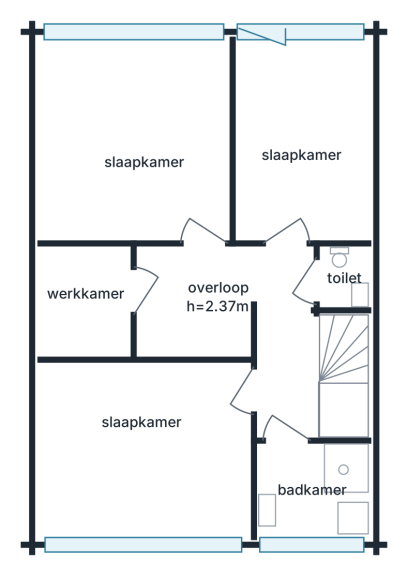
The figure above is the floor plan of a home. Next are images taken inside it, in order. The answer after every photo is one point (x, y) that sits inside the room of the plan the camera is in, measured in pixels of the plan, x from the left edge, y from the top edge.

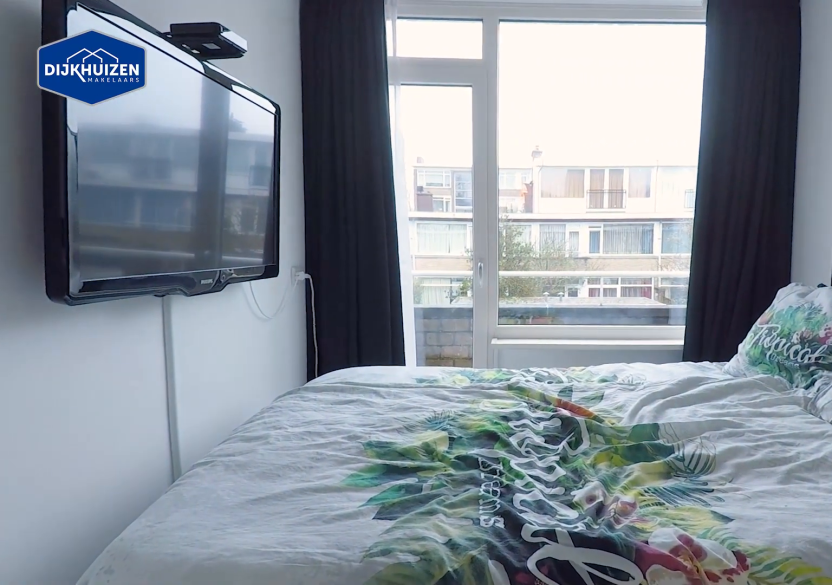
(300, 136)
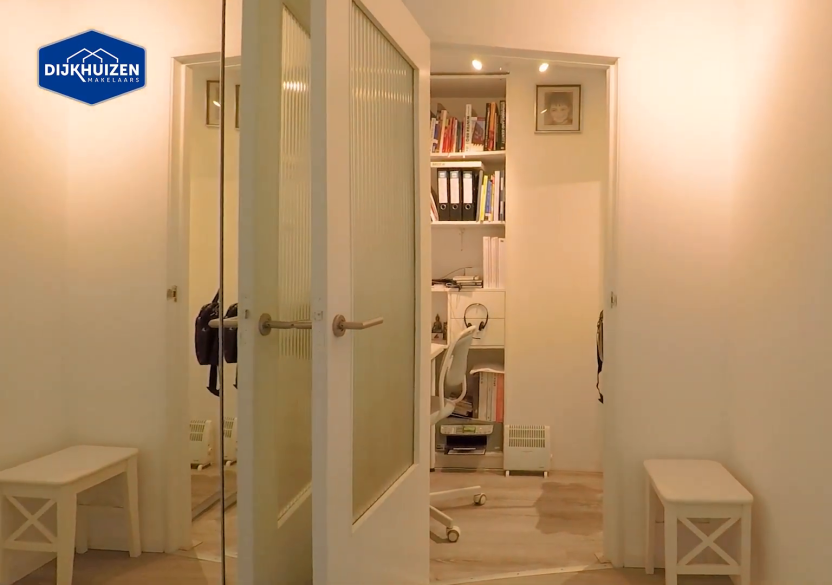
(287, 342)
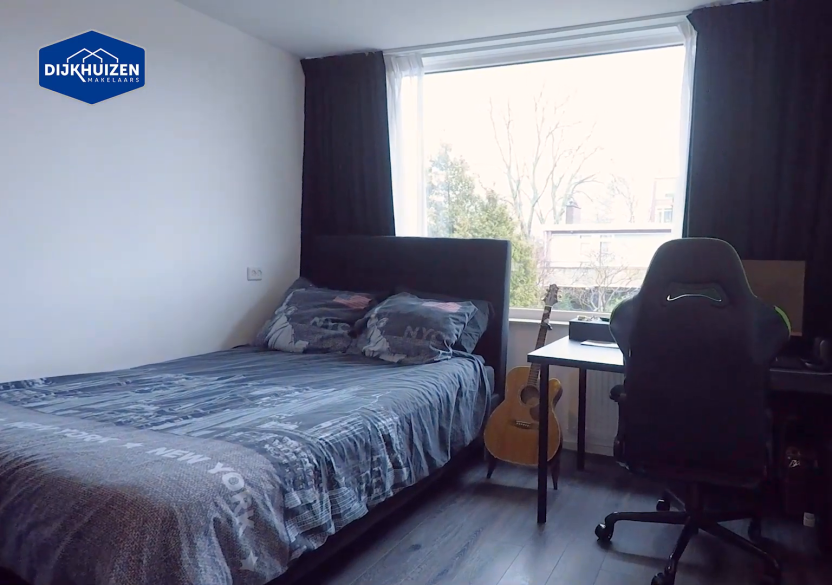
(139, 159)
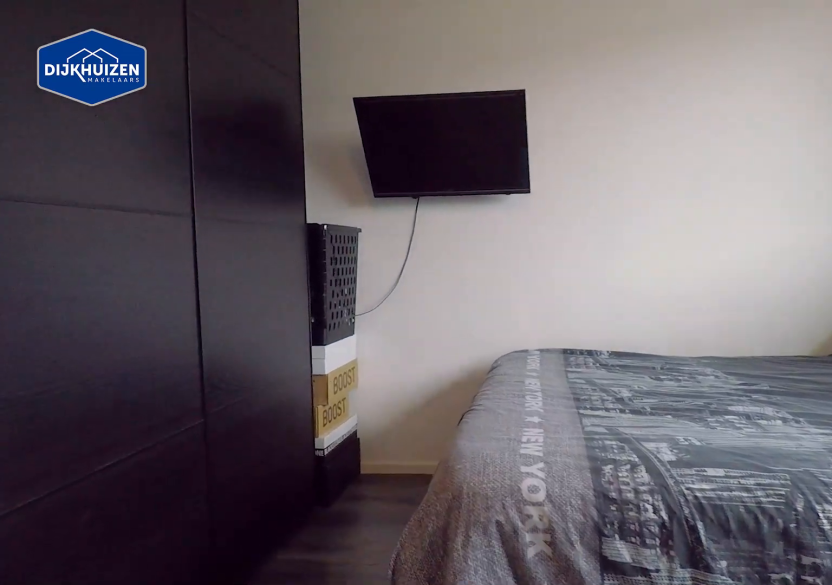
(139, 159)
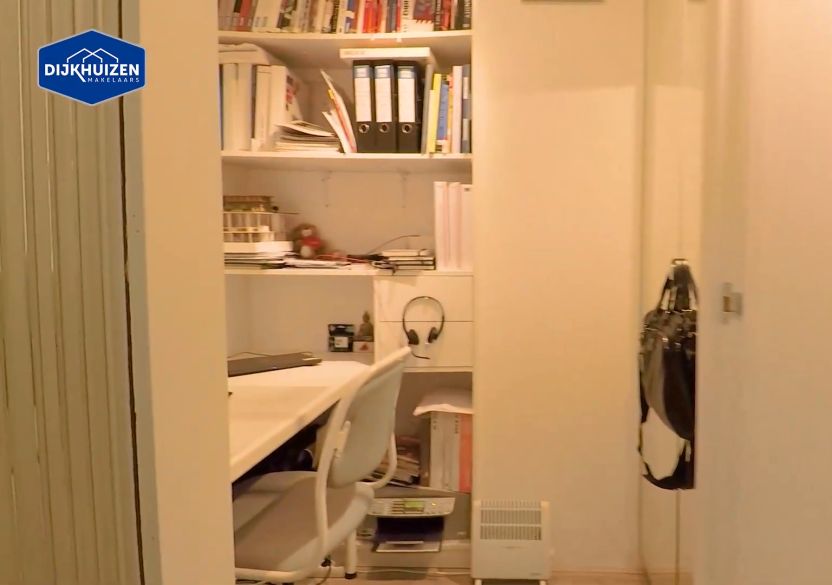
(285, 340)
